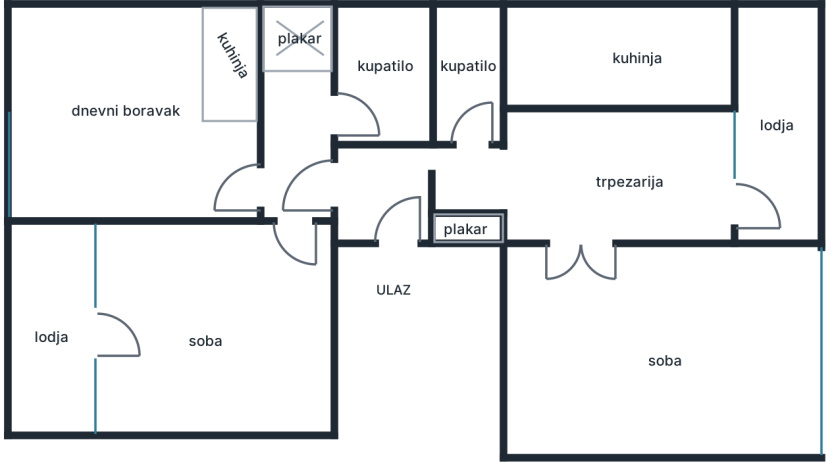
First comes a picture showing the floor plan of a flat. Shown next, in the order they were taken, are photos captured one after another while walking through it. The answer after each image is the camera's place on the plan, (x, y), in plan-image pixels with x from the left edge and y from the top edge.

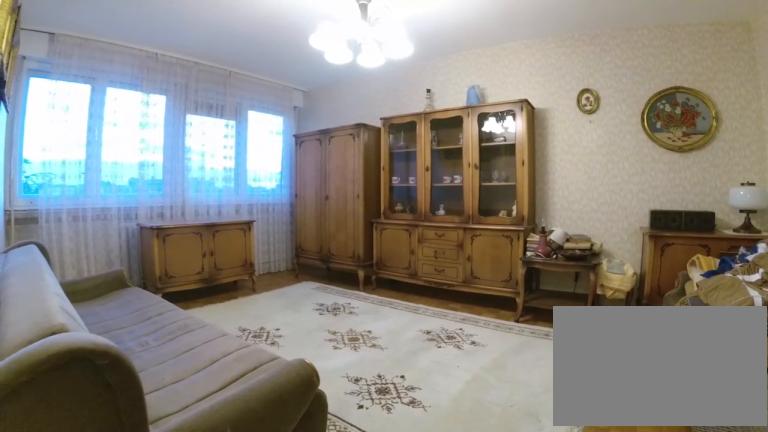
(553, 234)
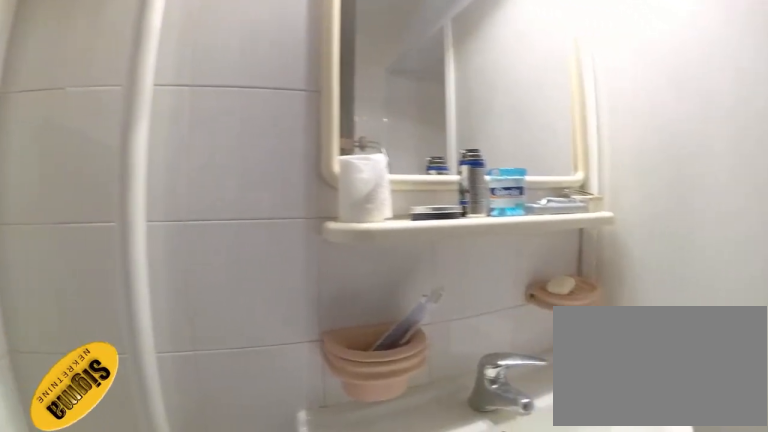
(375, 118)
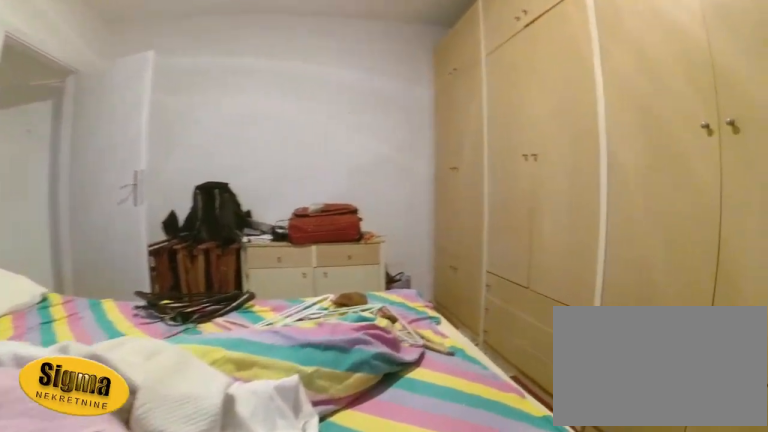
(113, 357)
